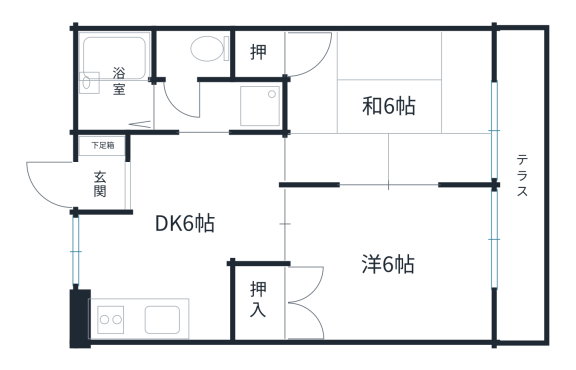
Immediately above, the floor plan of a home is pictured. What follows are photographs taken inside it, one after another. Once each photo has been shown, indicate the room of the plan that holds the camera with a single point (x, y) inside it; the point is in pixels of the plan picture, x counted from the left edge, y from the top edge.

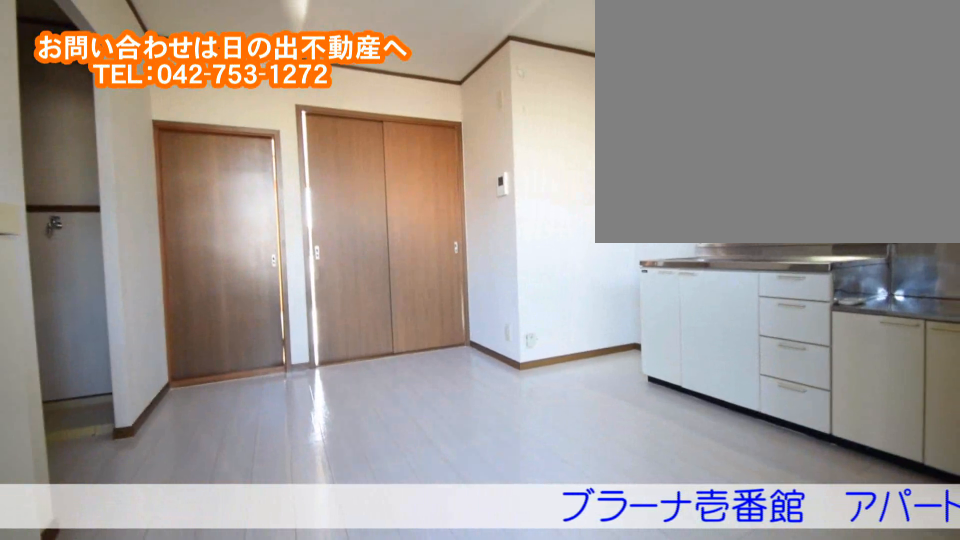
(125, 183)
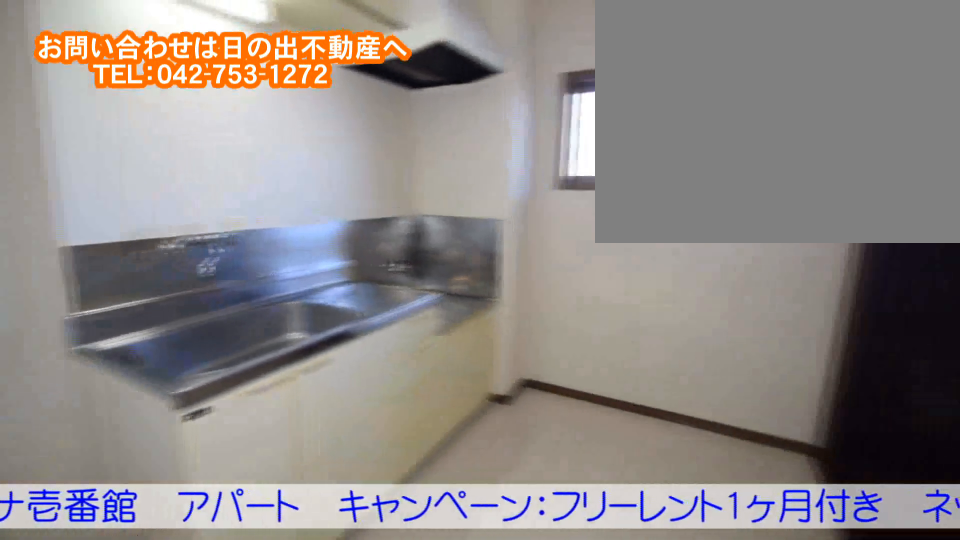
(189, 247)
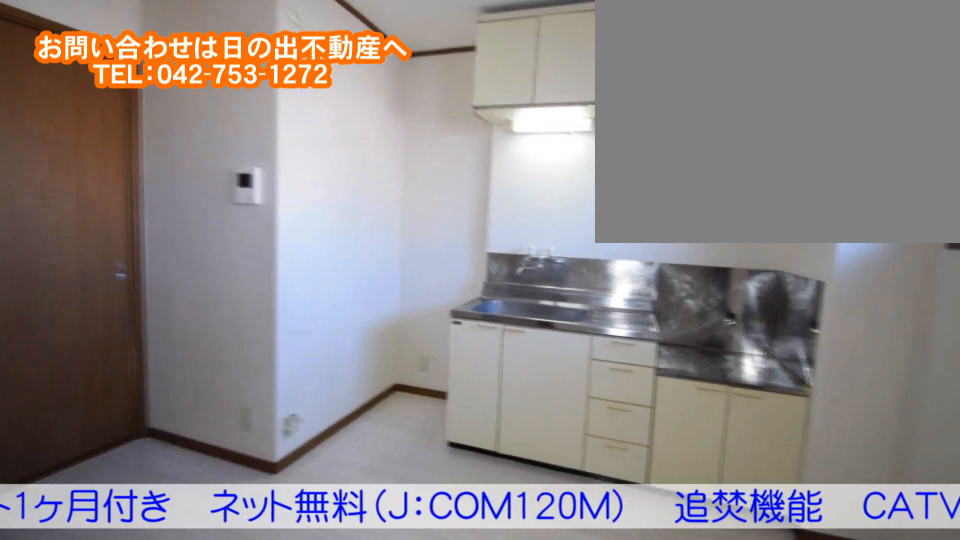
(189, 247)
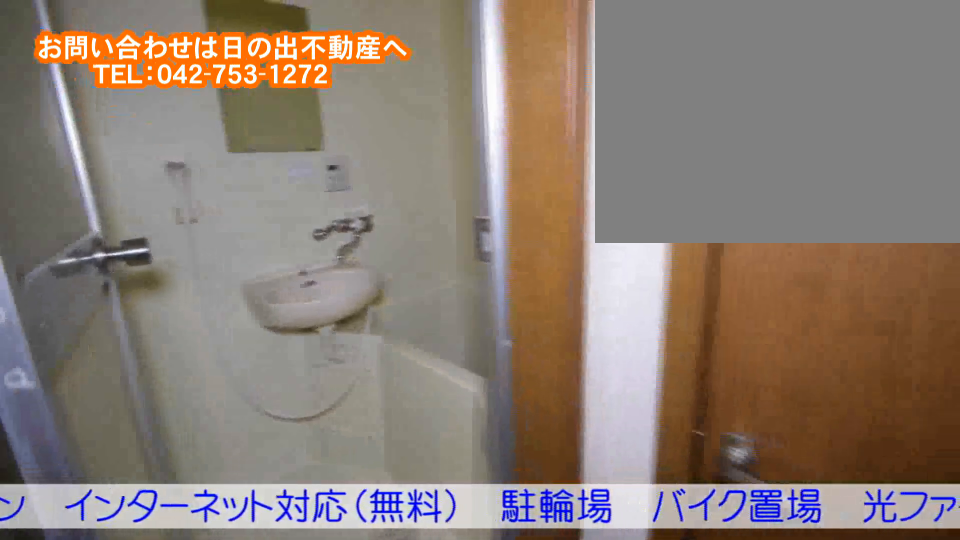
(117, 94)
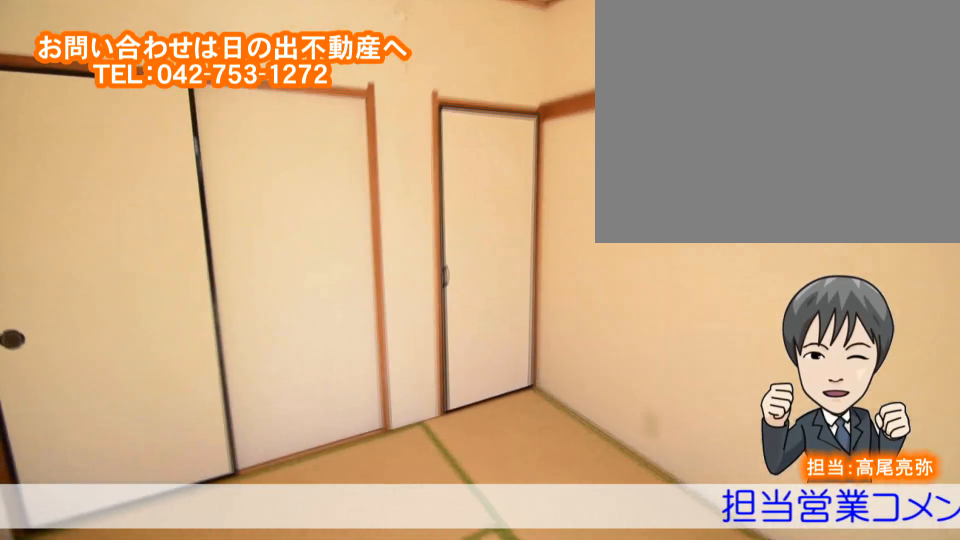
(439, 105)
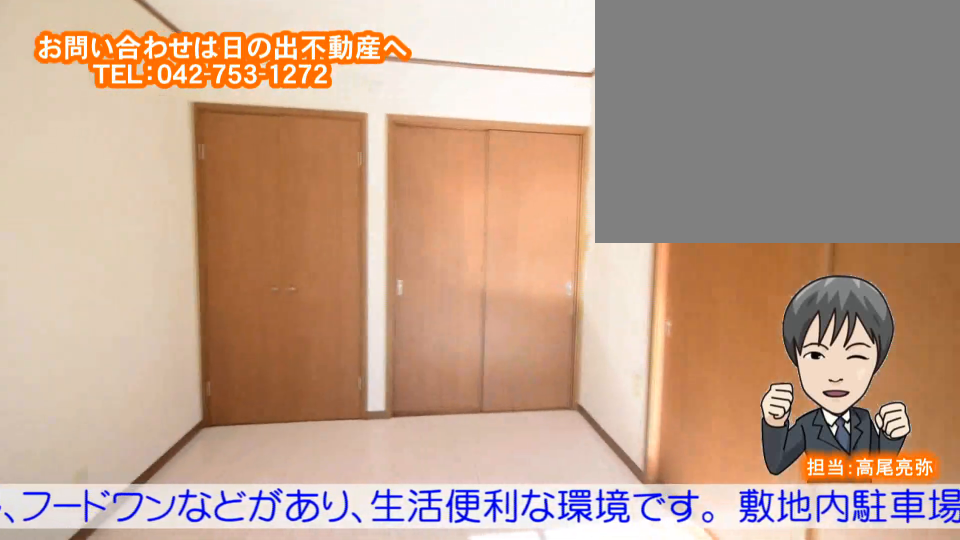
(443, 257)
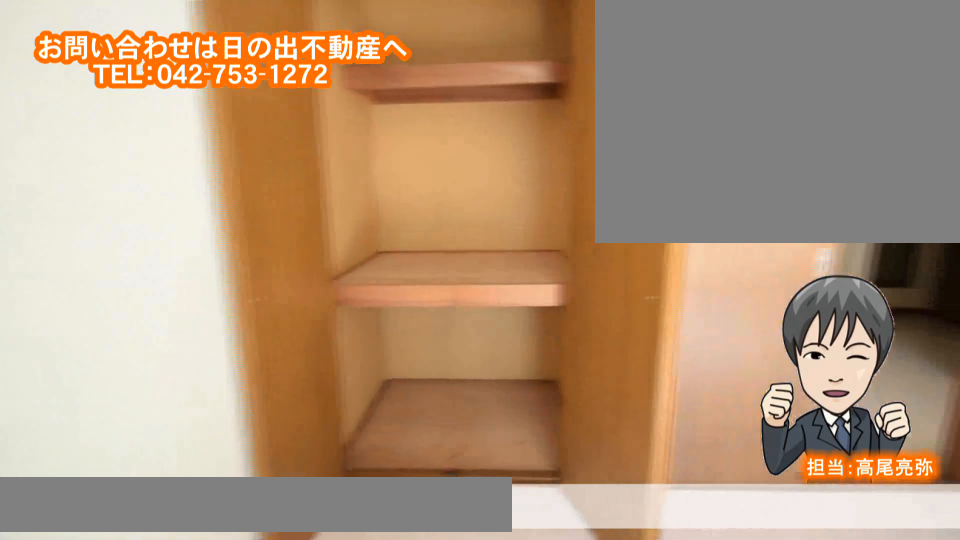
(443, 257)
